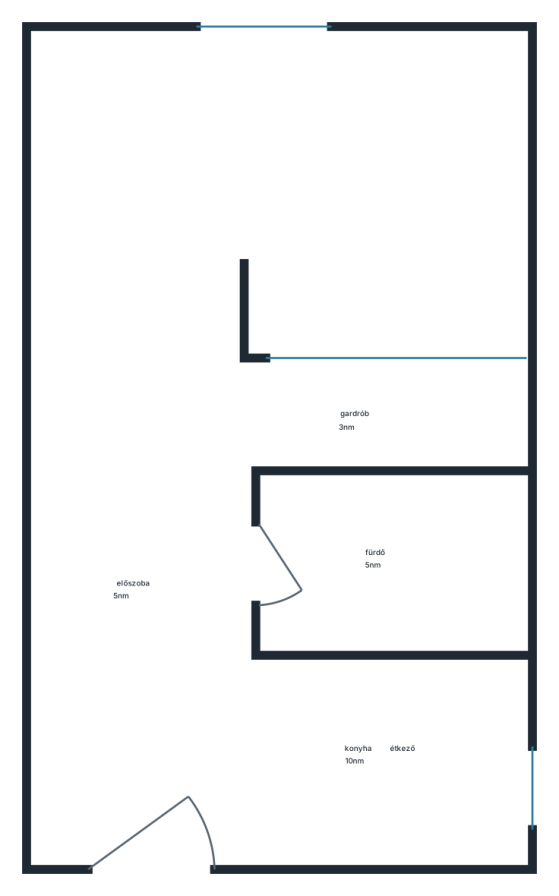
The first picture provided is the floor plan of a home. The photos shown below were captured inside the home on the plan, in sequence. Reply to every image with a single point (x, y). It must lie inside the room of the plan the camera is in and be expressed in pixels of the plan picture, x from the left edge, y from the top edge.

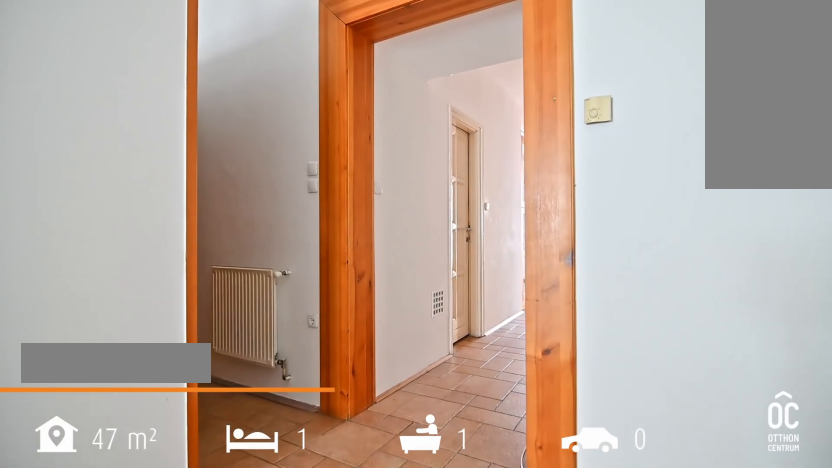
(132, 578)
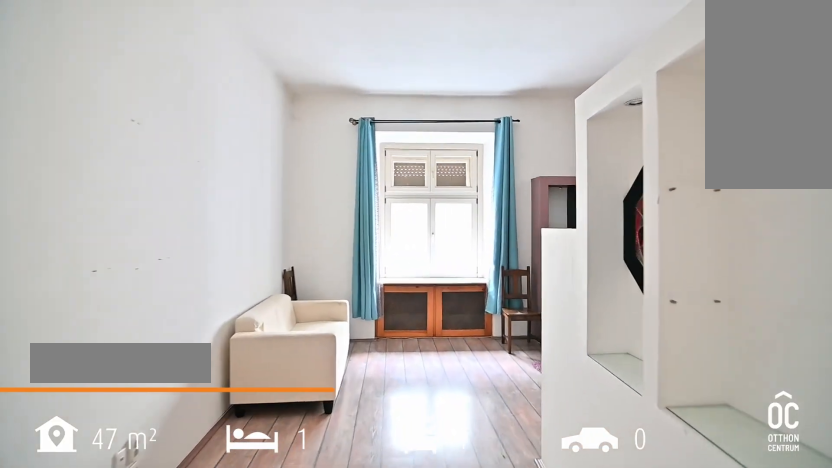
(255, 170)
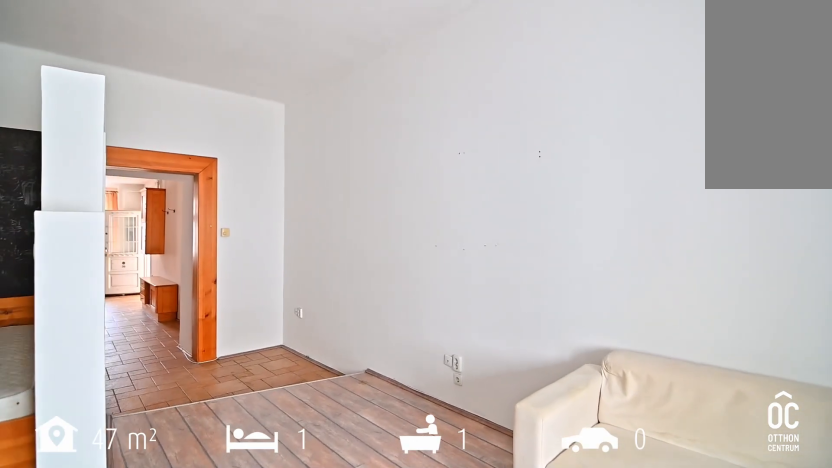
(254, 170)
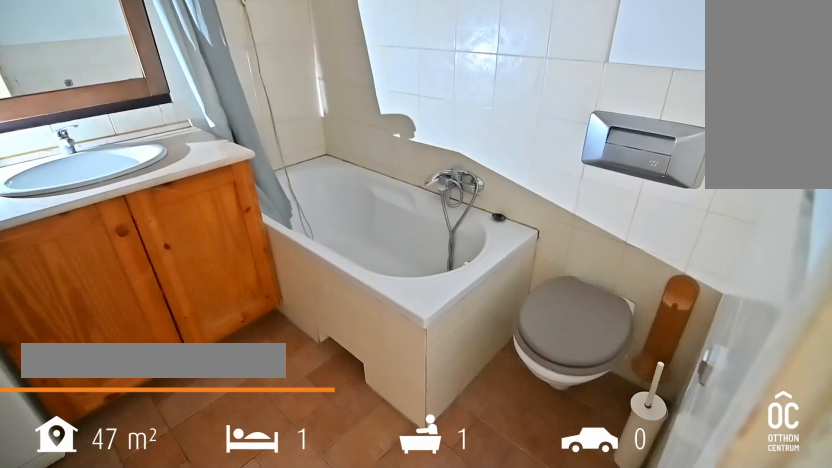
(387, 565)
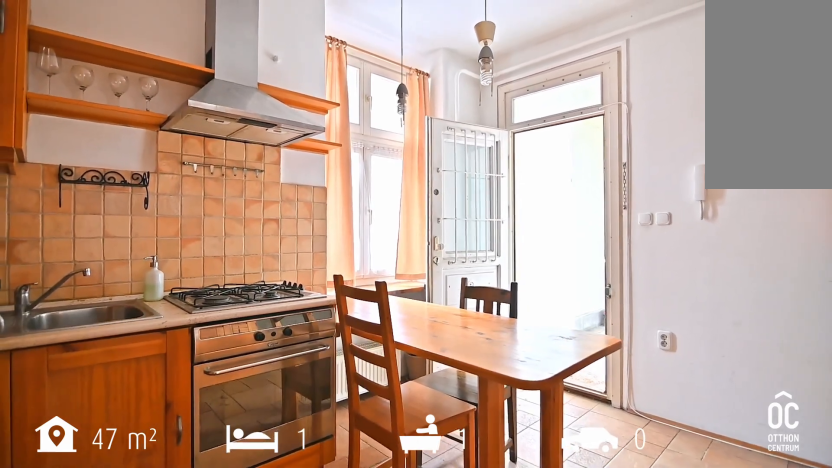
(381, 761)
